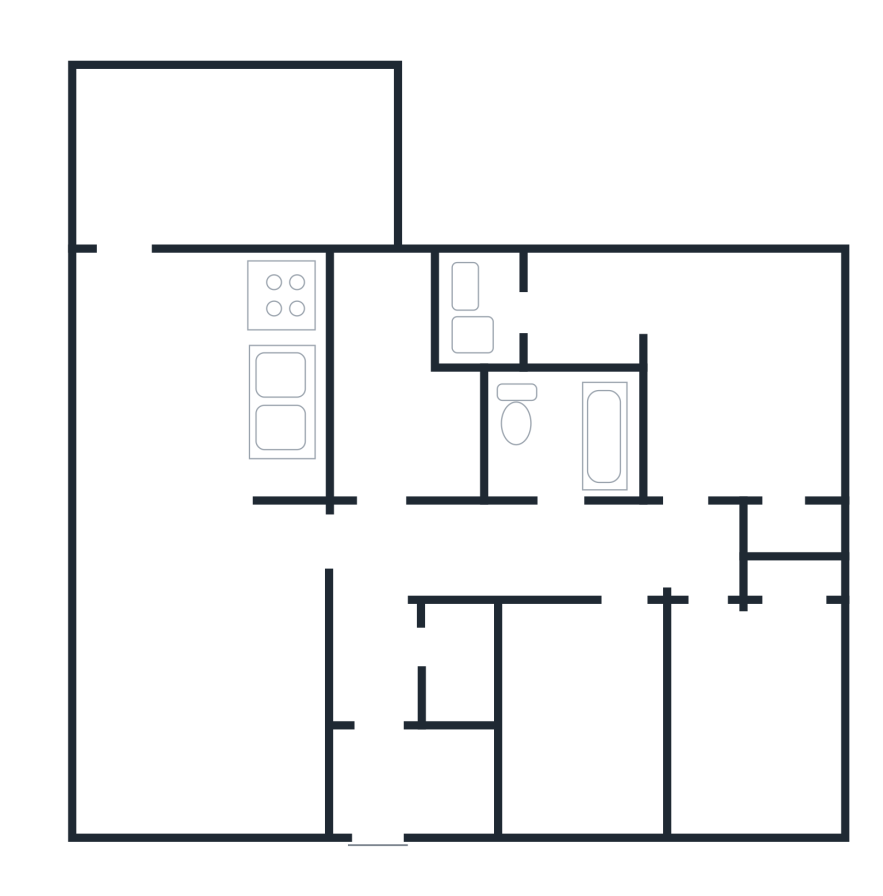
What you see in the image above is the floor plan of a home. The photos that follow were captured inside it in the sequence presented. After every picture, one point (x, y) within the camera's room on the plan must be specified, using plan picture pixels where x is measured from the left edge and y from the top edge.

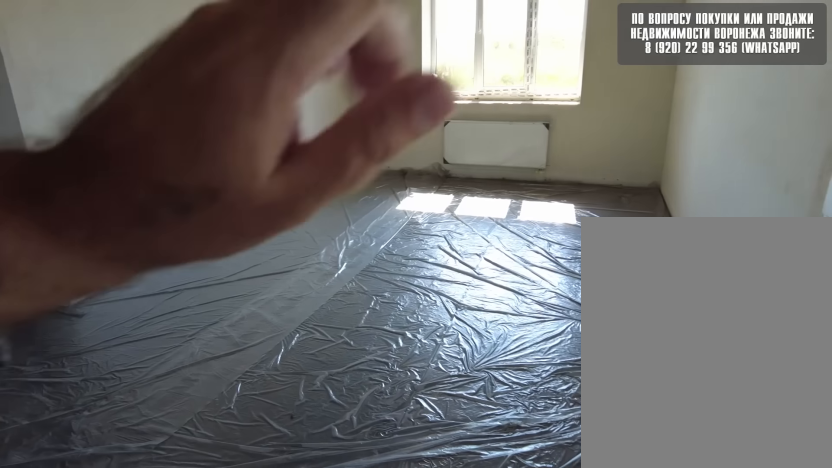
(188, 499)
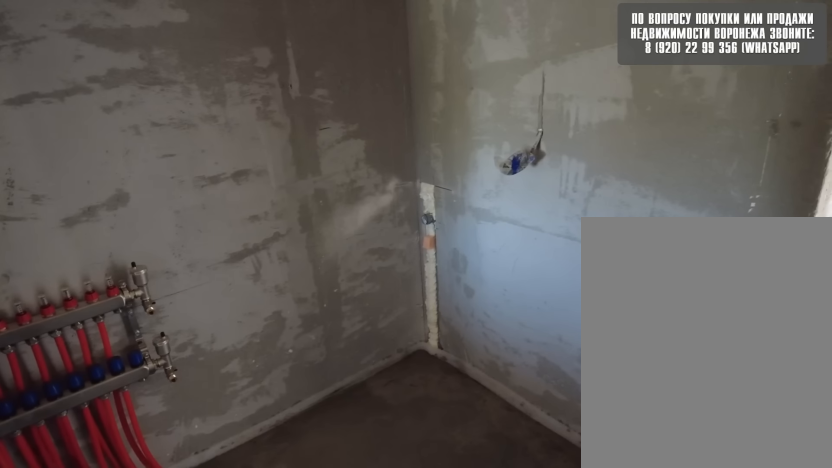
(413, 448)
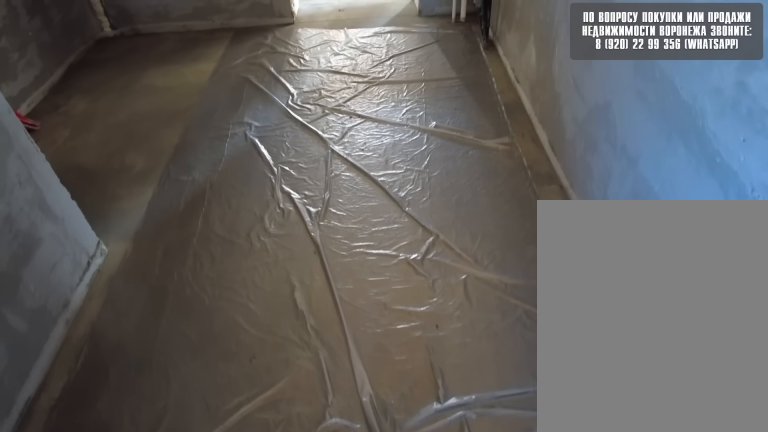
(412, 447)
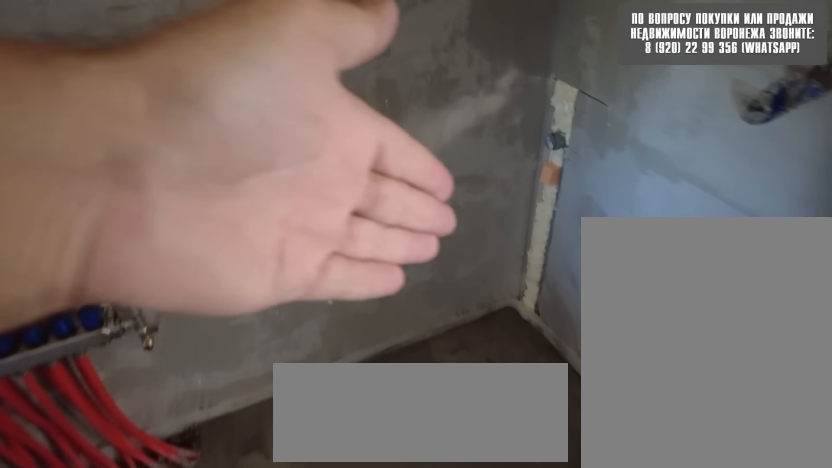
(413, 448)
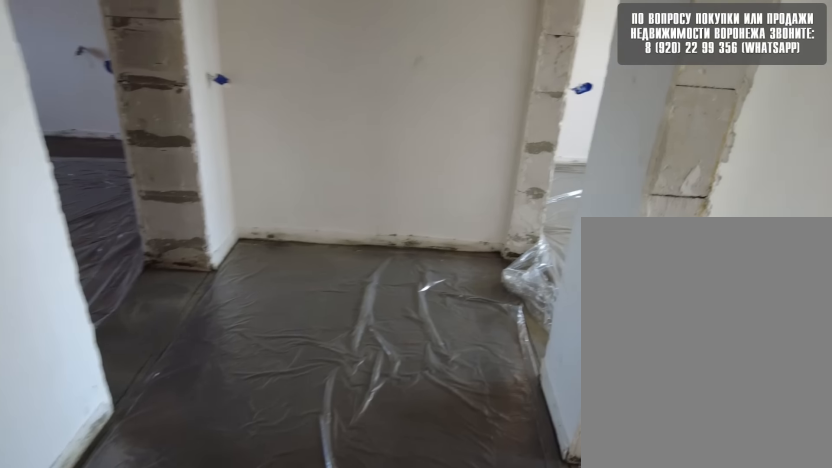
(588, 571)
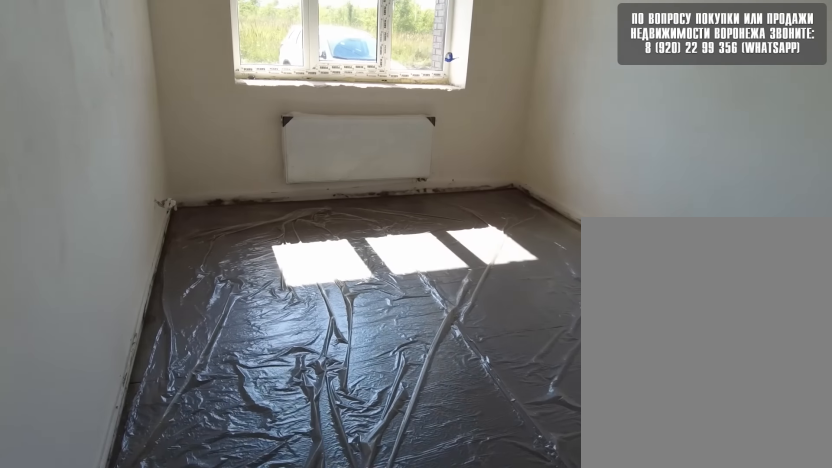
(609, 711)
